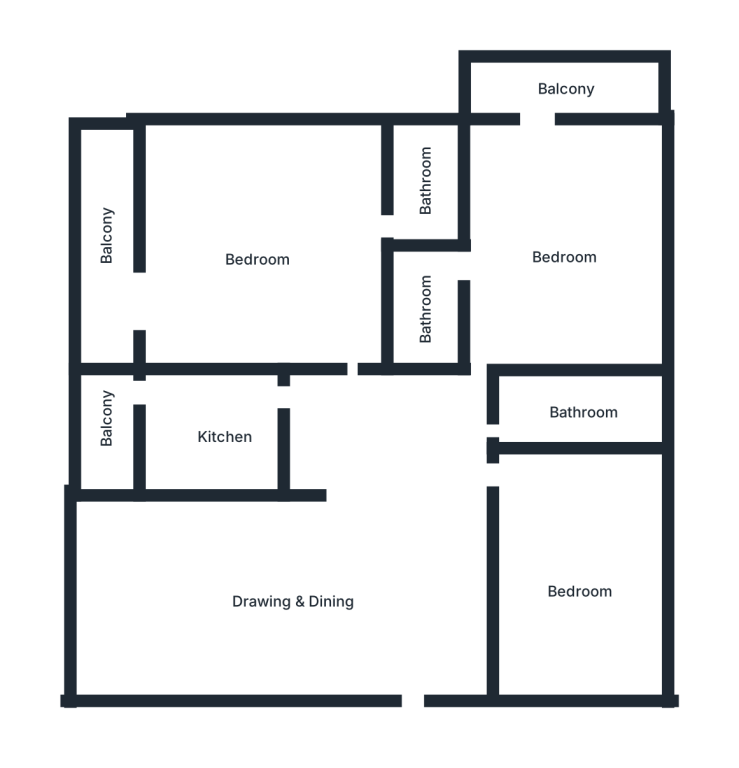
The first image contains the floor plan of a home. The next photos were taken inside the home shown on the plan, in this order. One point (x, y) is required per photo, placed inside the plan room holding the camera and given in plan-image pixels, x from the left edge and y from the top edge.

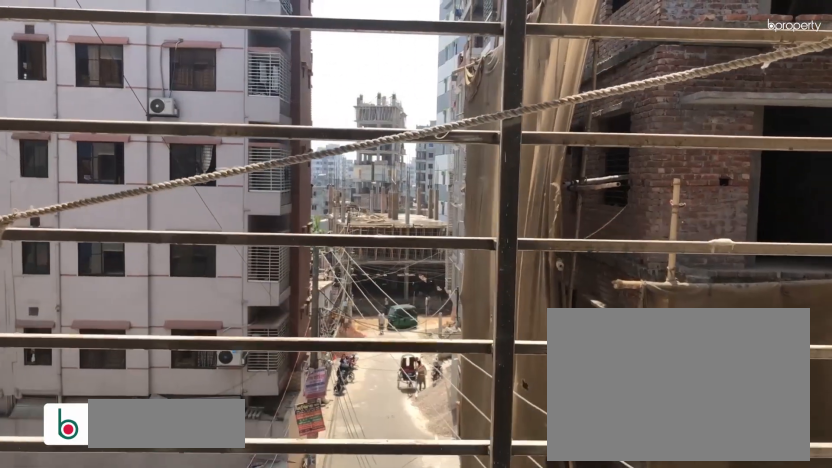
(110, 297)
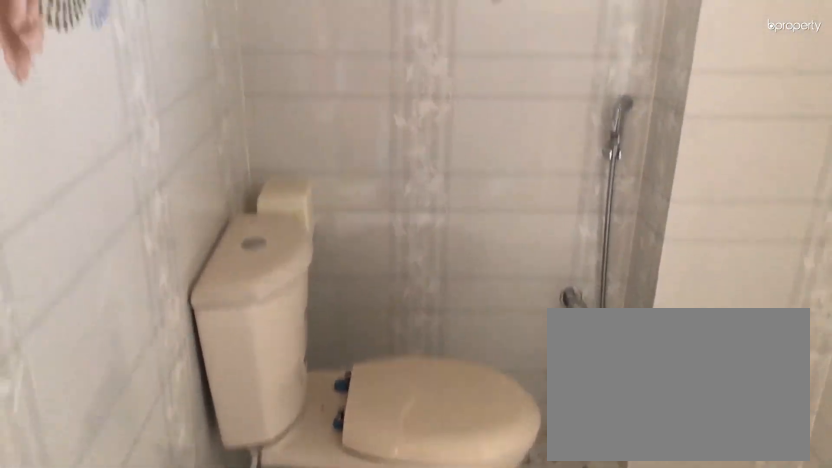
(424, 187)
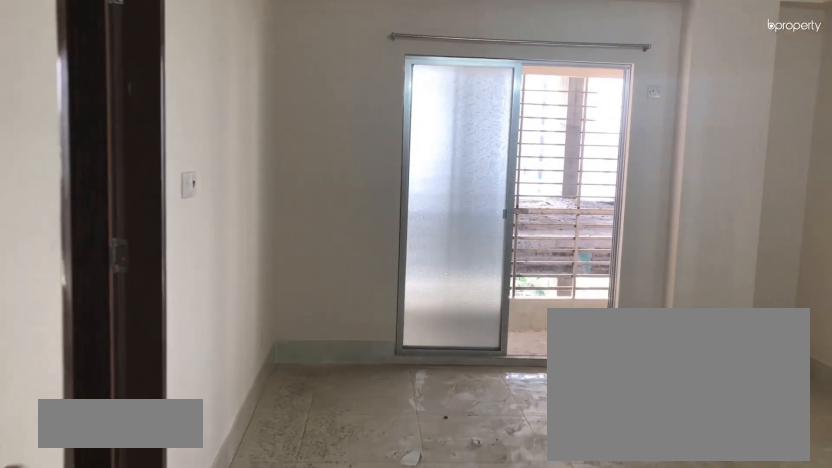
(564, 252)
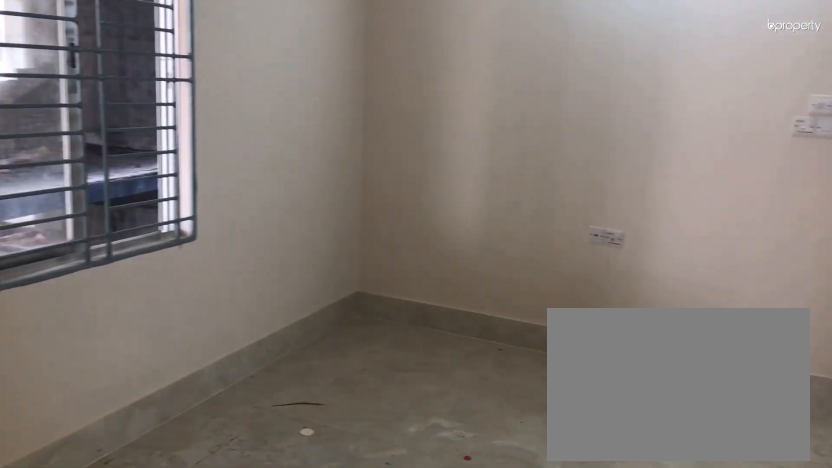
(564, 252)
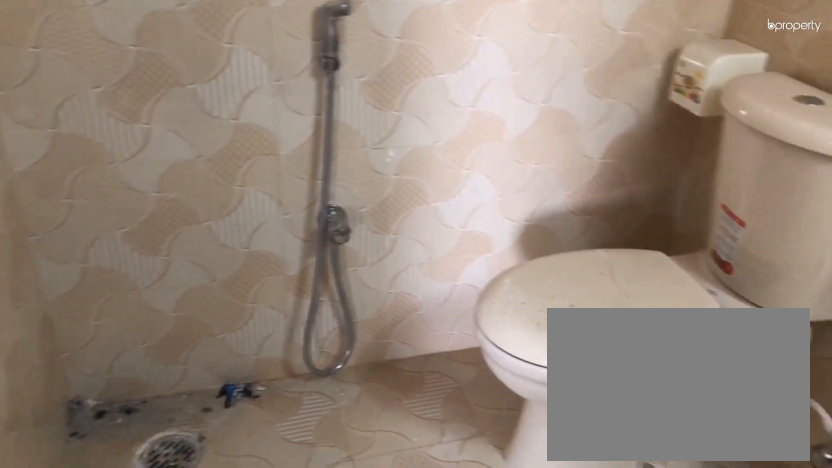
(424, 300)
